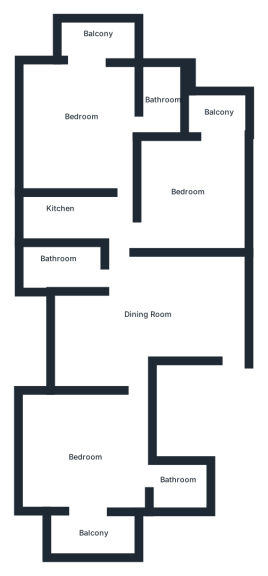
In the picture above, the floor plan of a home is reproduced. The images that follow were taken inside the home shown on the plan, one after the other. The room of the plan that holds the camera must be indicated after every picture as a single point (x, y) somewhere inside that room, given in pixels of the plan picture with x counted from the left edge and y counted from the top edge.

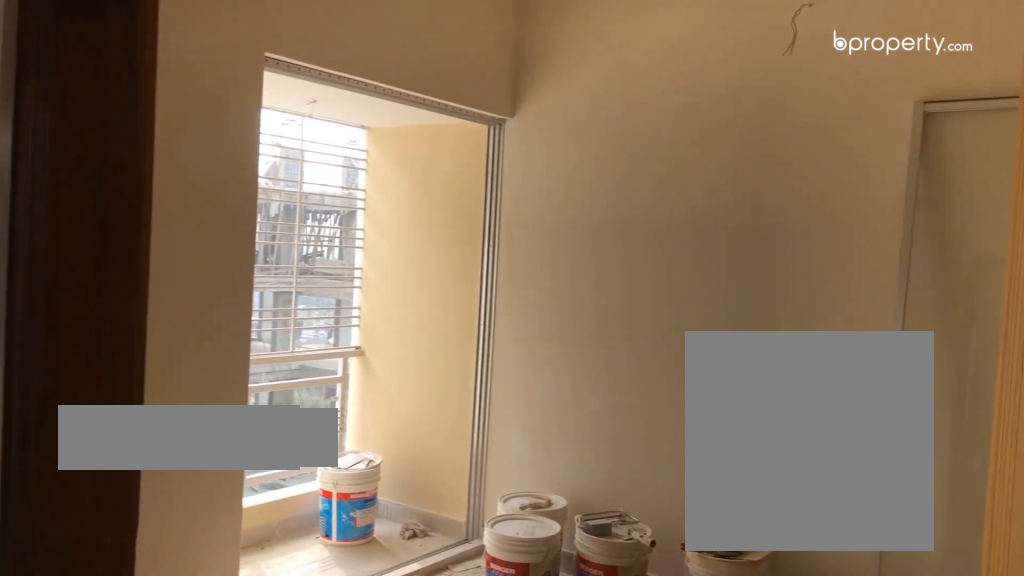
(188, 194)
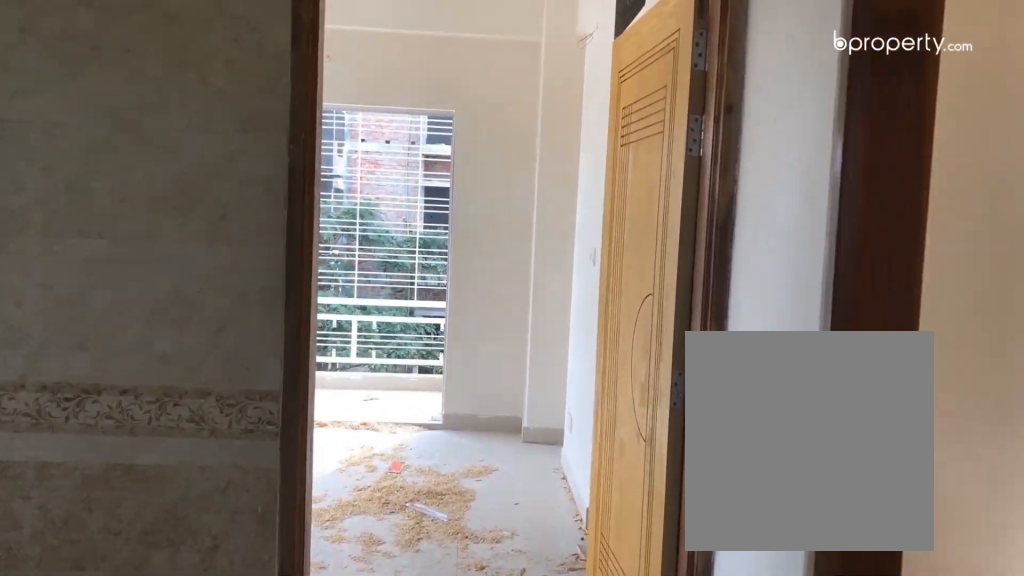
(188, 194)
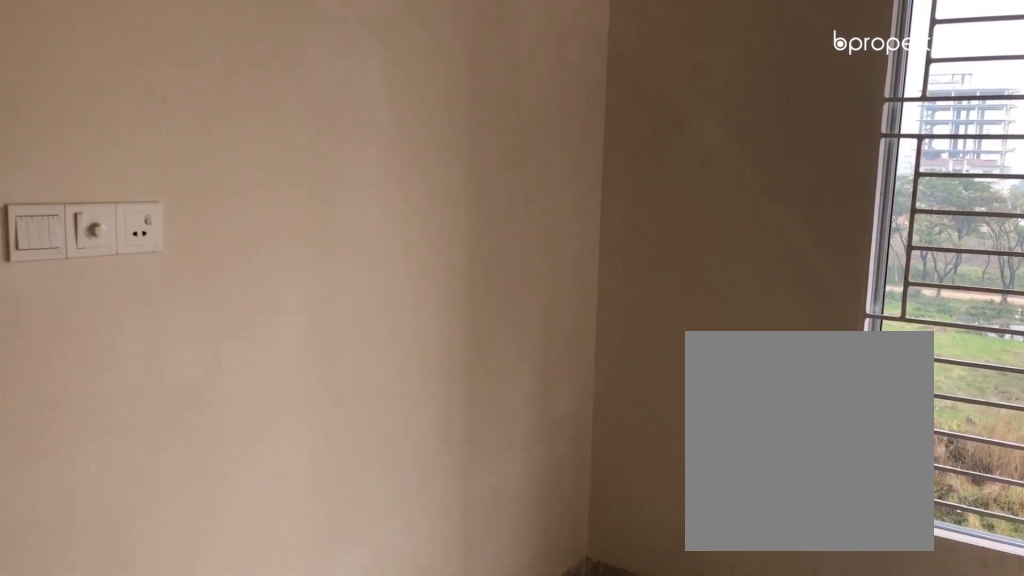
(82, 125)
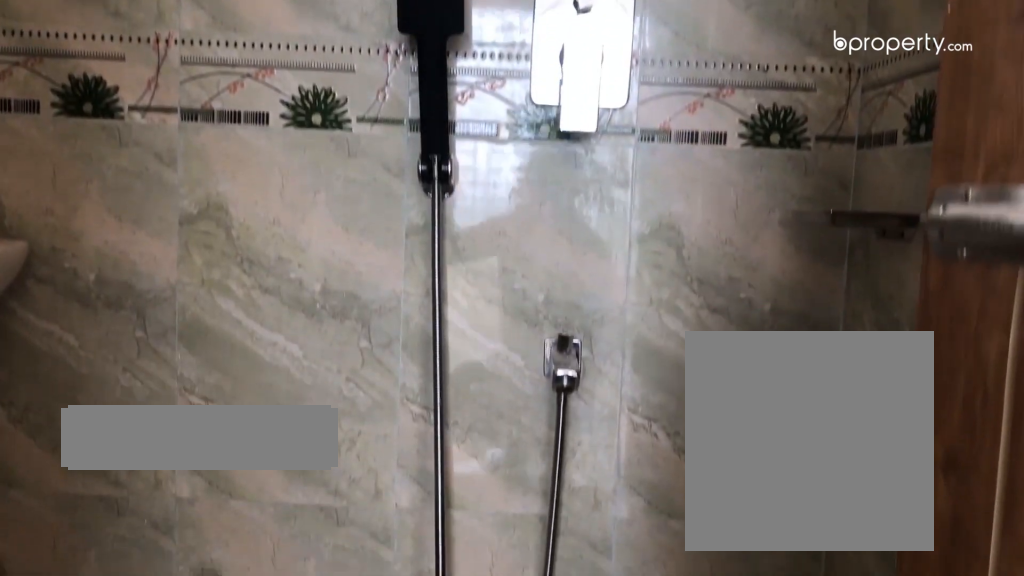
(159, 99)
